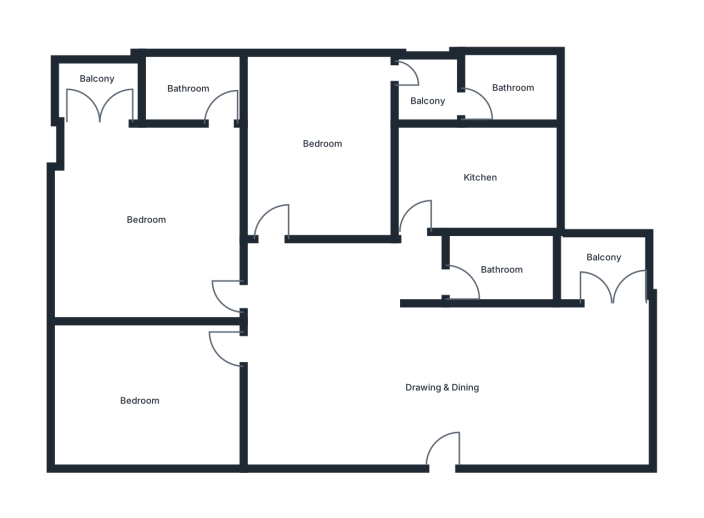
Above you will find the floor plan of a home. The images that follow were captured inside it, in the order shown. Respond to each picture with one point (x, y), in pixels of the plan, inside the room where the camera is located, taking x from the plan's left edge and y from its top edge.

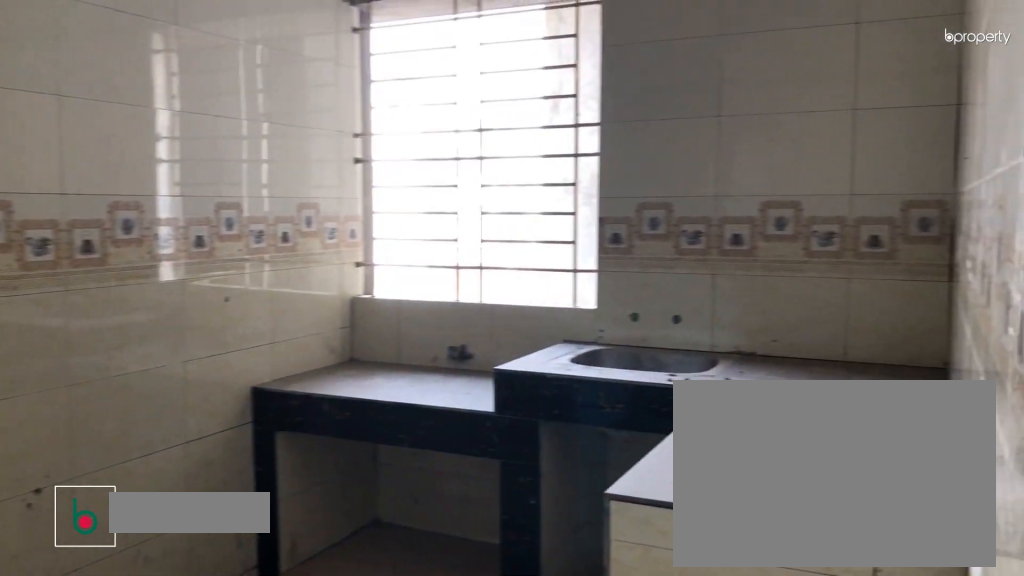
(472, 182)
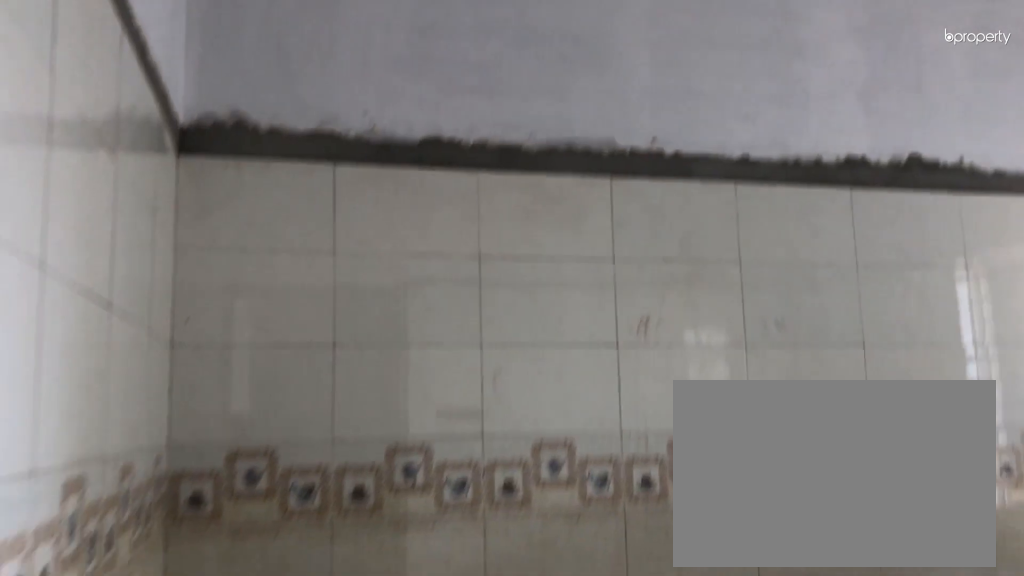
(472, 182)
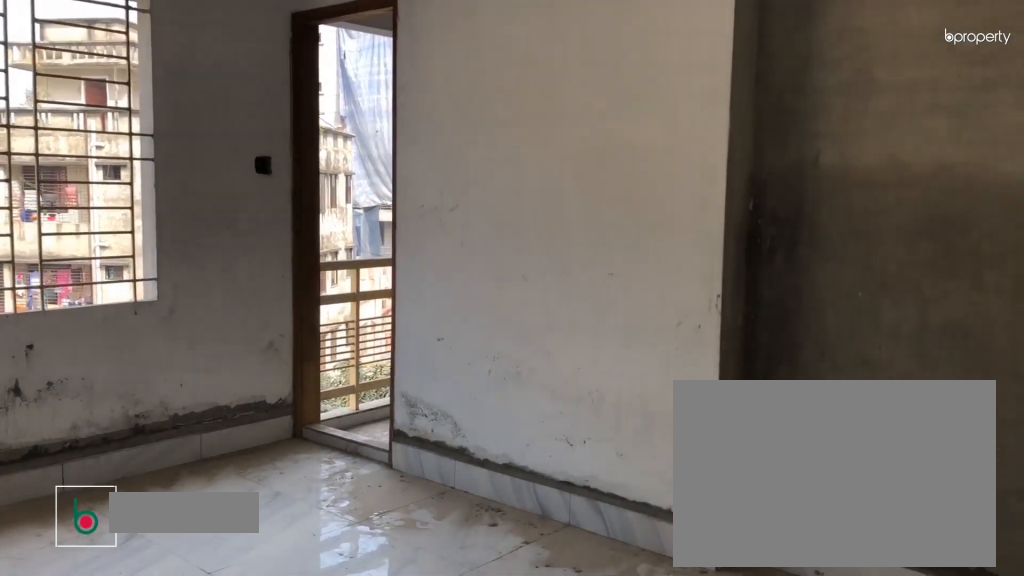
(323, 144)
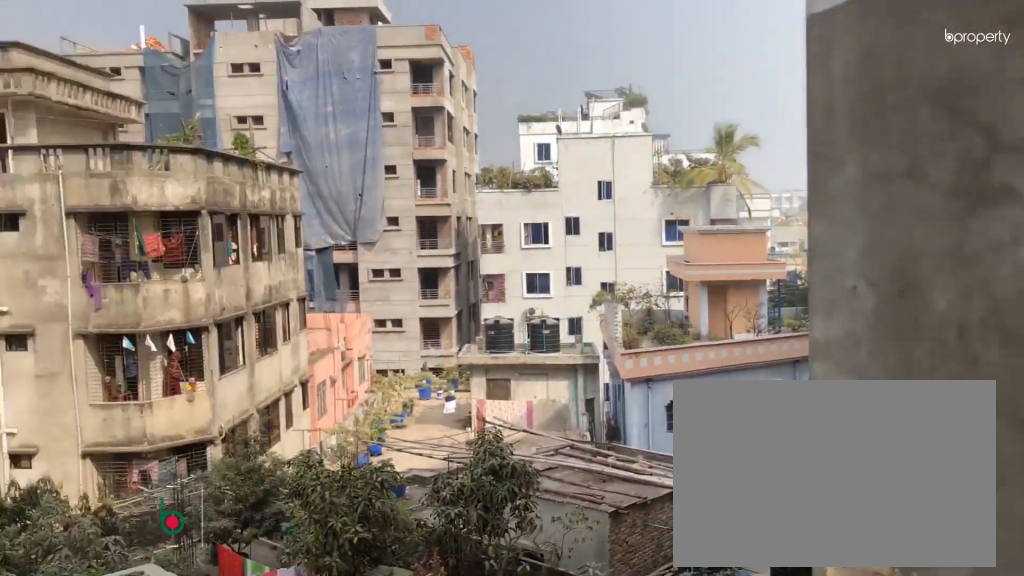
(426, 91)
